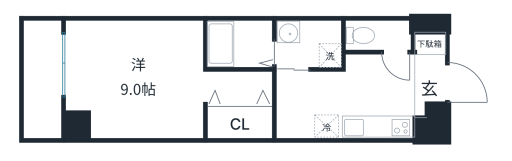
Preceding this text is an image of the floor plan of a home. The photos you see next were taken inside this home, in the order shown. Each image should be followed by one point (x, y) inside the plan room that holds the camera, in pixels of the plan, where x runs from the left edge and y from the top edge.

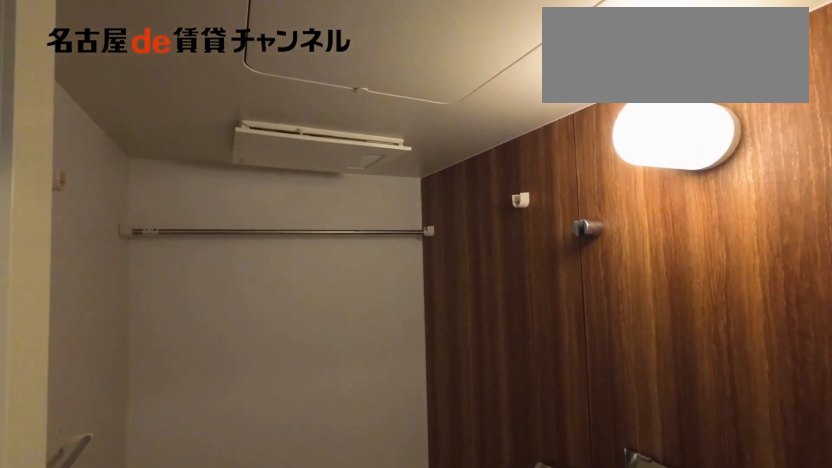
(239, 43)
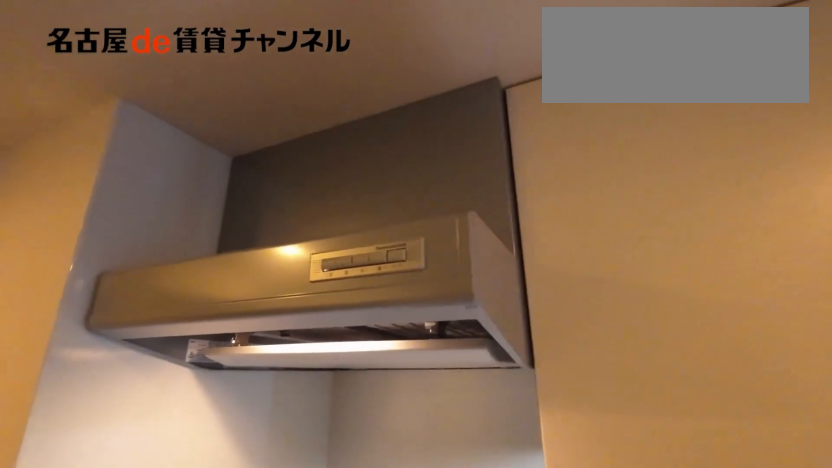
(365, 126)
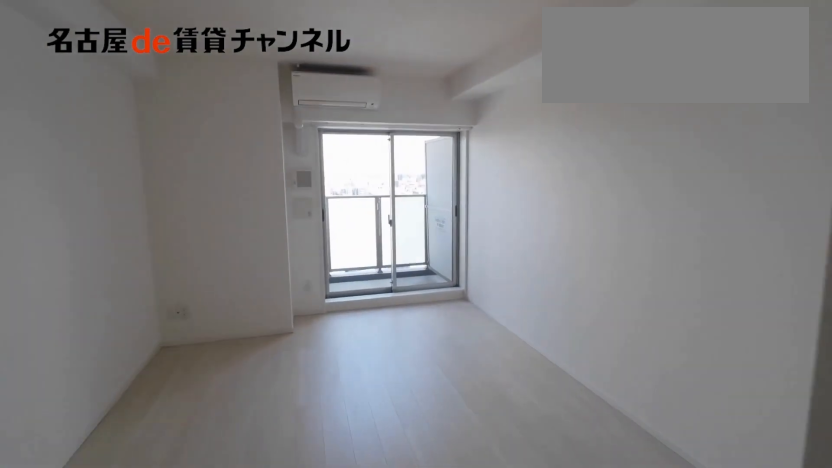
(132, 79)
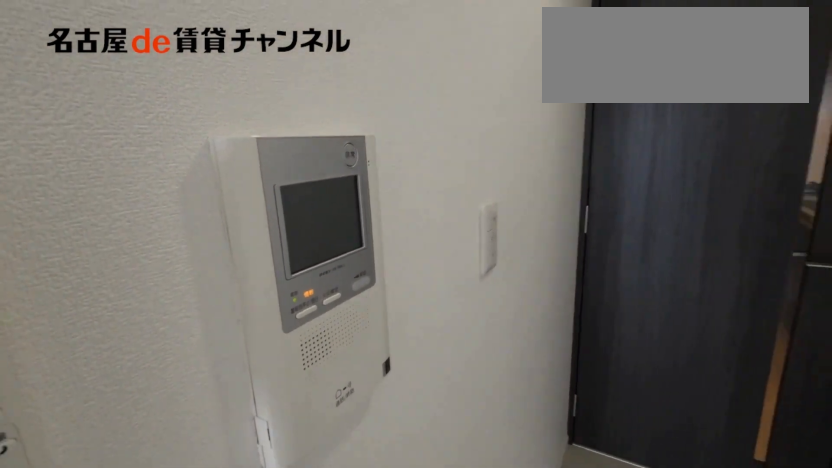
(132, 79)
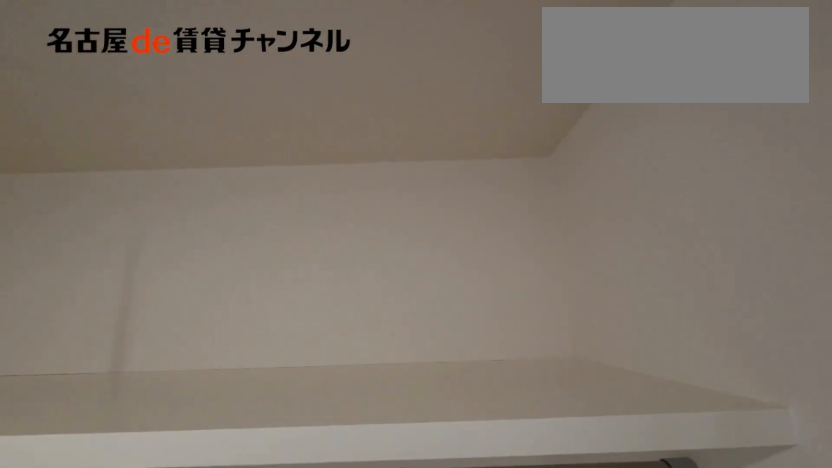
(240, 122)
